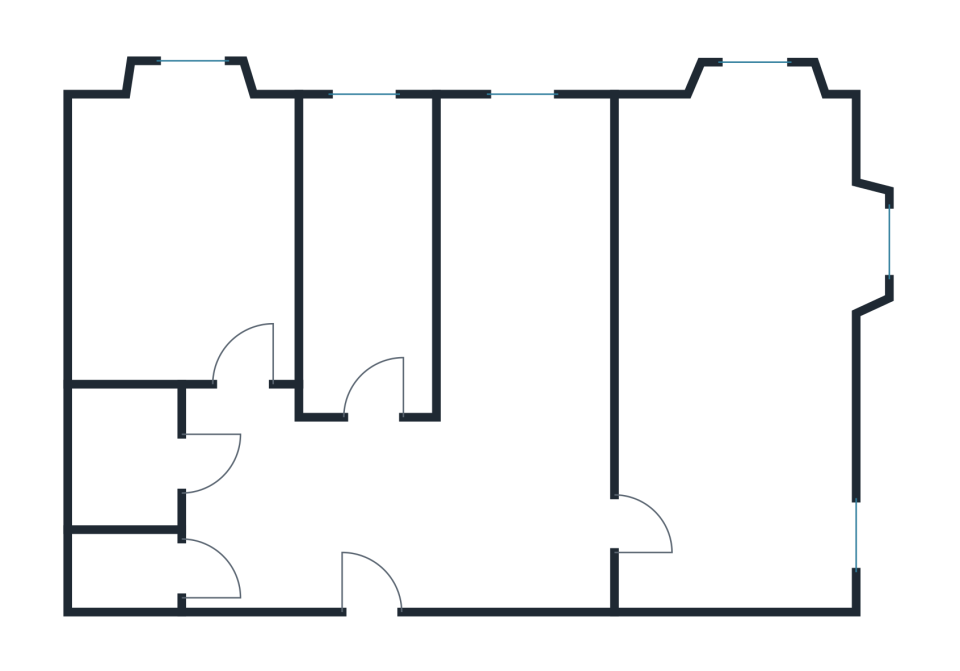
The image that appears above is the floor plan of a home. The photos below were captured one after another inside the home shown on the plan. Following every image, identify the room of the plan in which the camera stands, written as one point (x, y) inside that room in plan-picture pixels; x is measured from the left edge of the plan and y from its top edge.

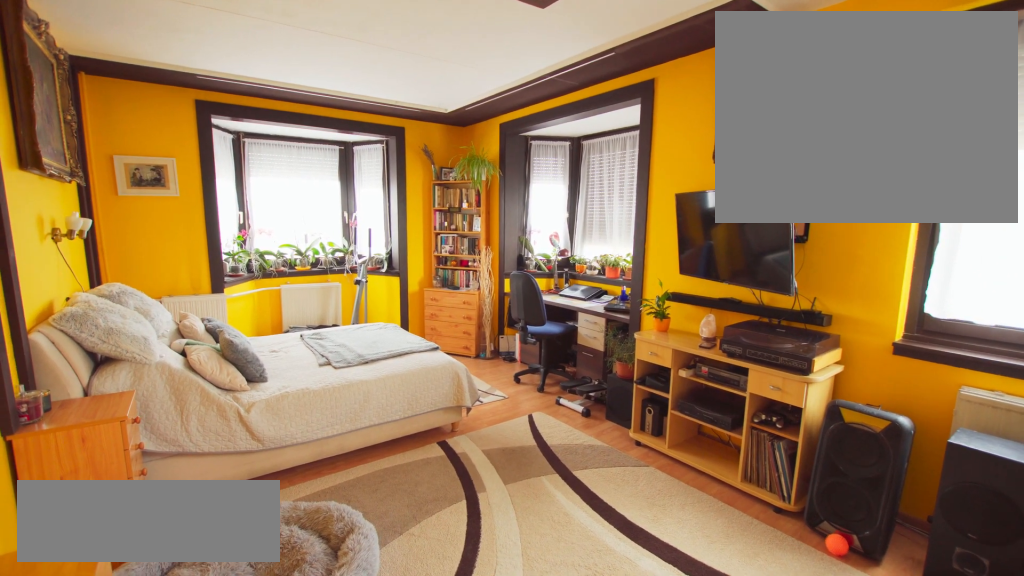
(739, 356)
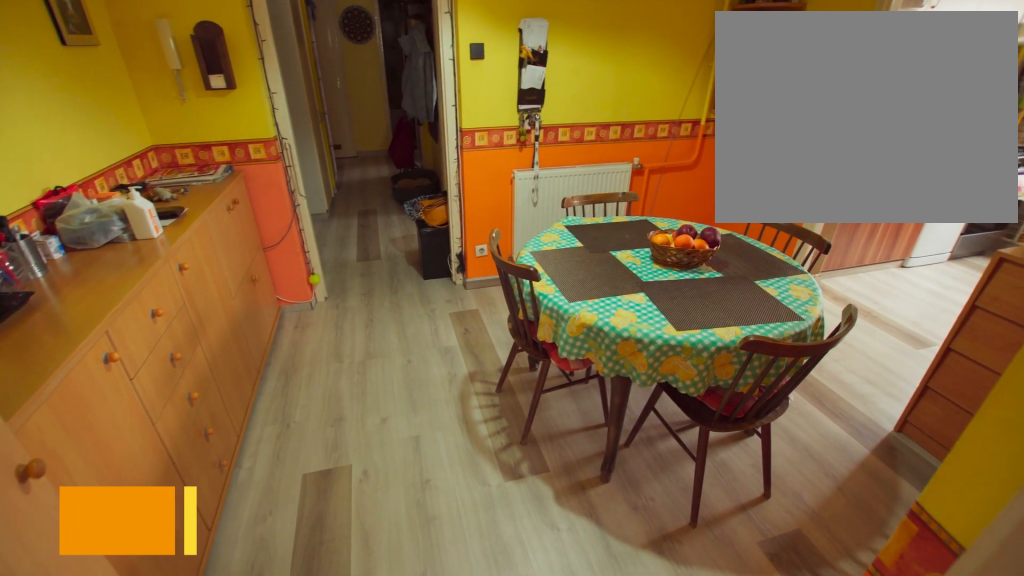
(528, 495)
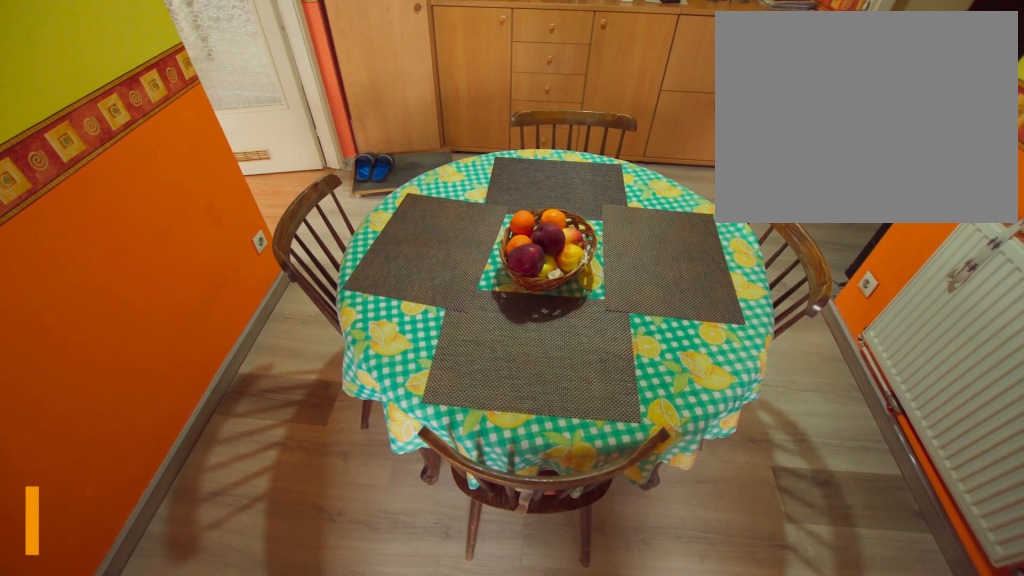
(529, 496)
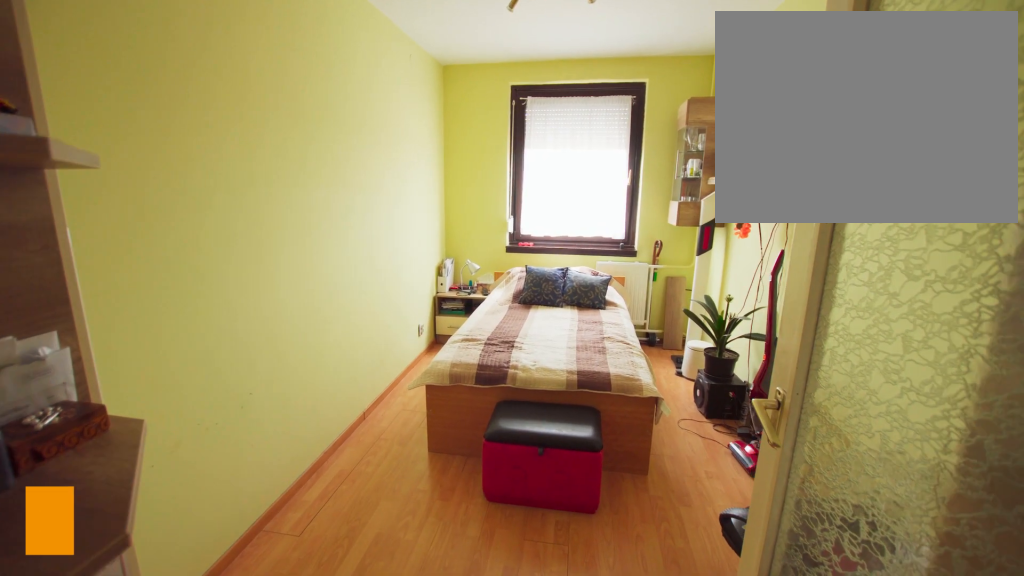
(364, 262)
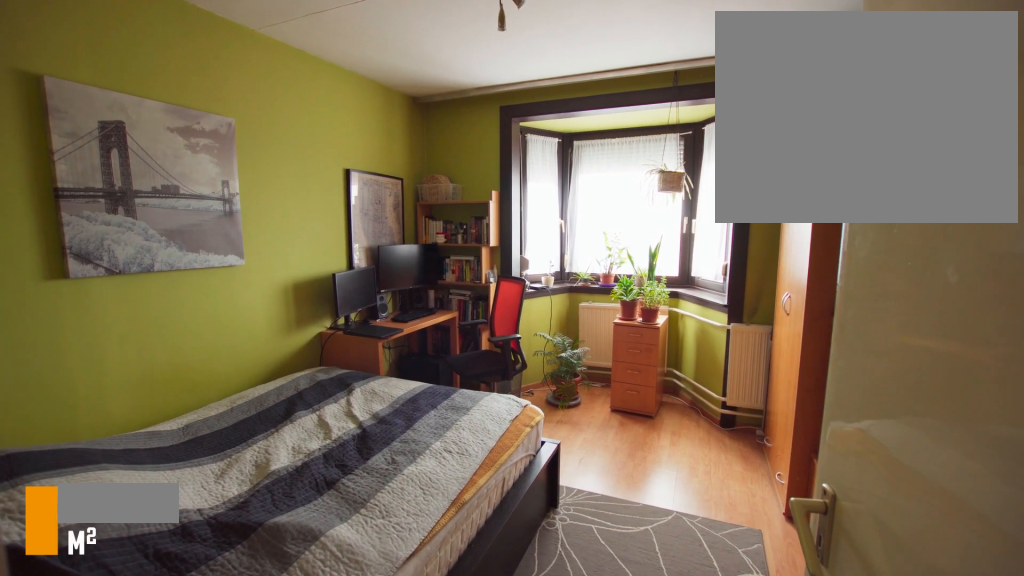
(187, 262)
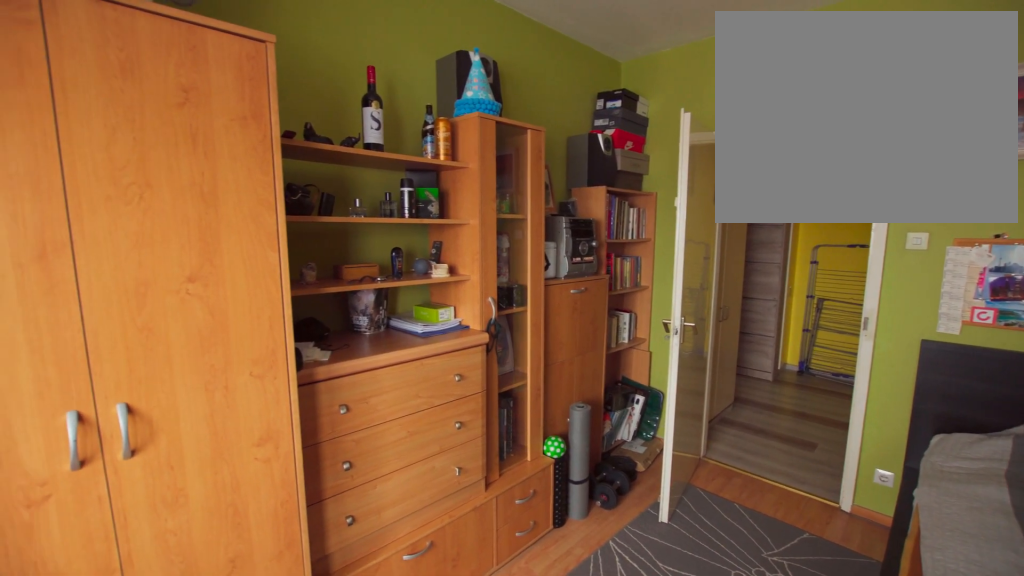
(187, 263)
